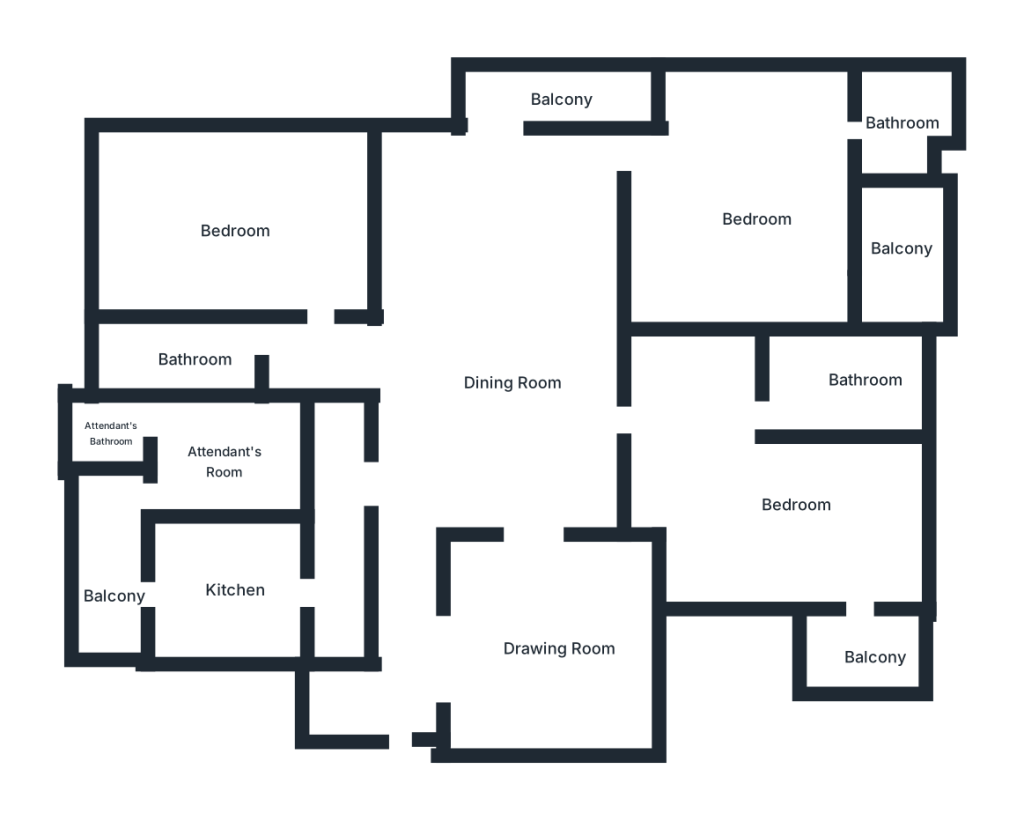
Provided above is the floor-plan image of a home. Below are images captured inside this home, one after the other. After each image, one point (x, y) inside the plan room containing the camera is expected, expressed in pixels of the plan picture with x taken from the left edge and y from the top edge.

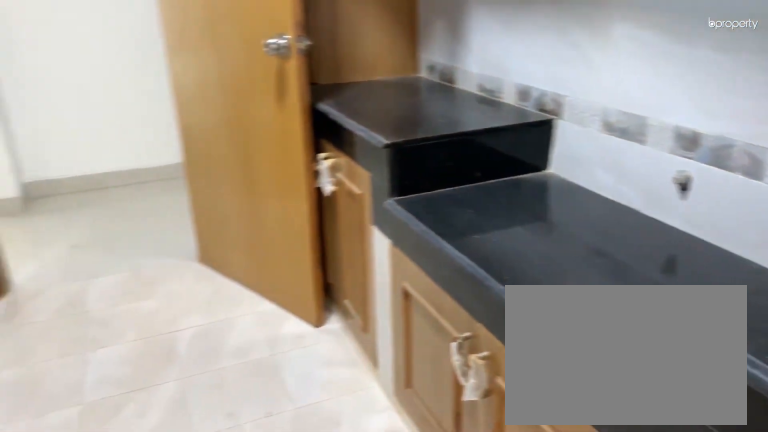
(236, 585)
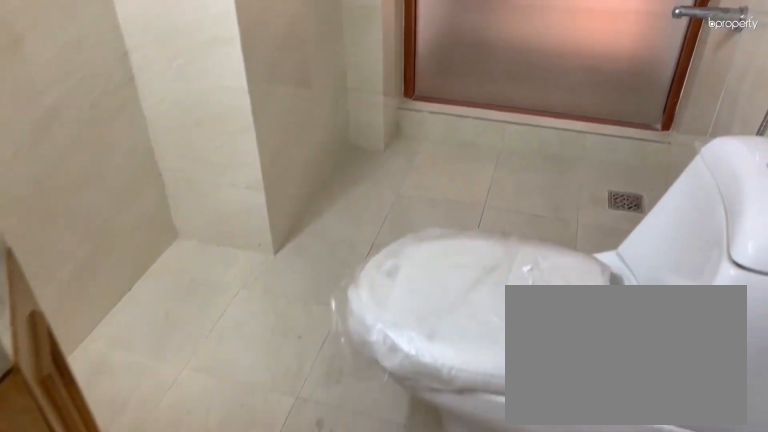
(189, 352)
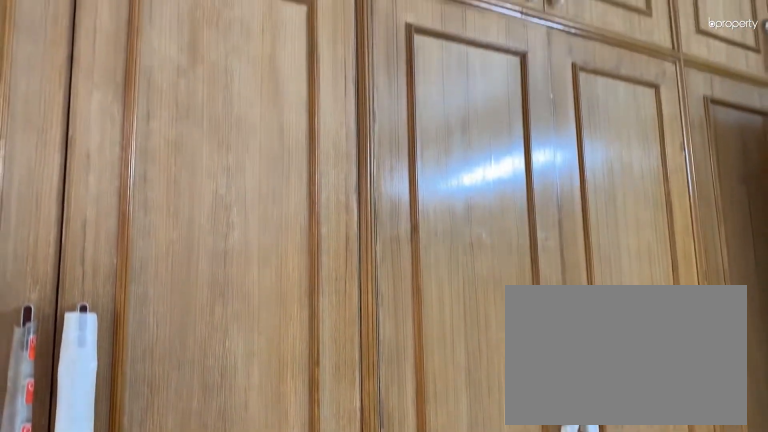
(234, 234)
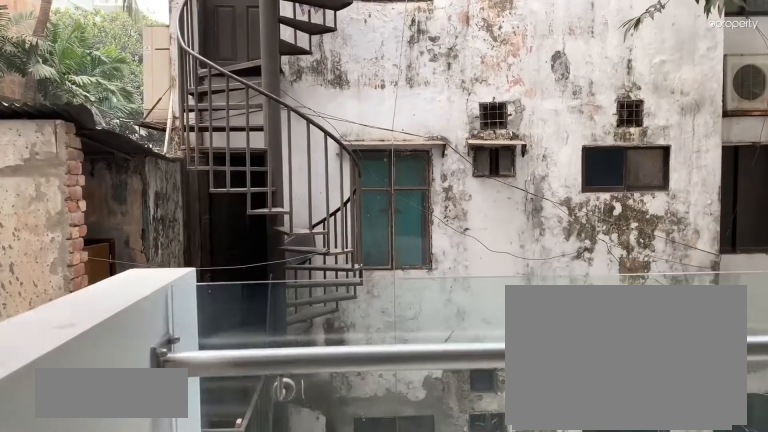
(555, 96)
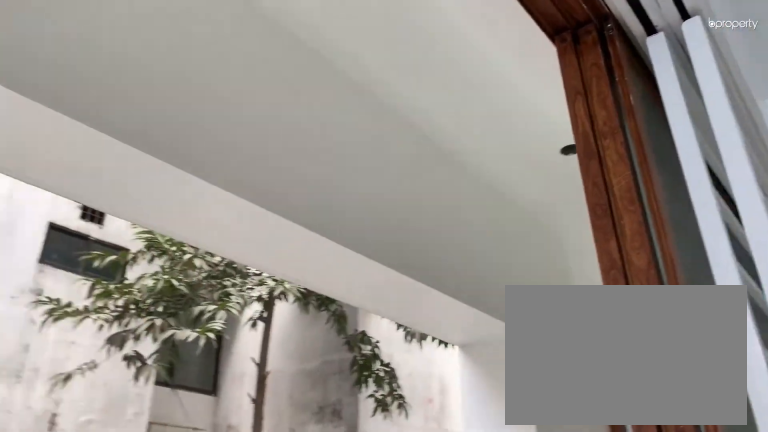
(555, 96)
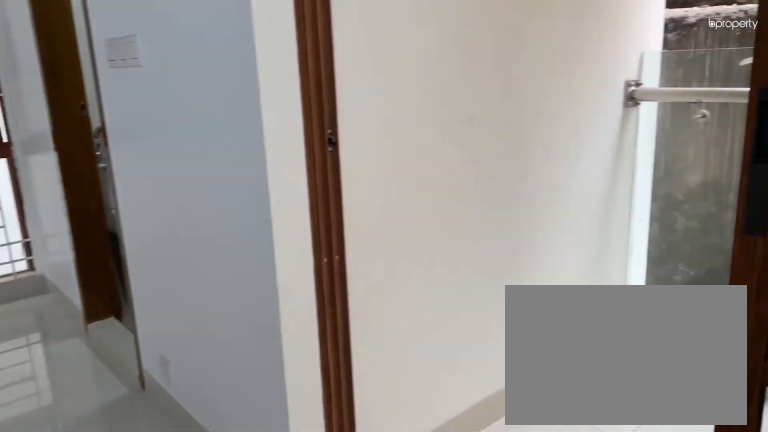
(759, 216)
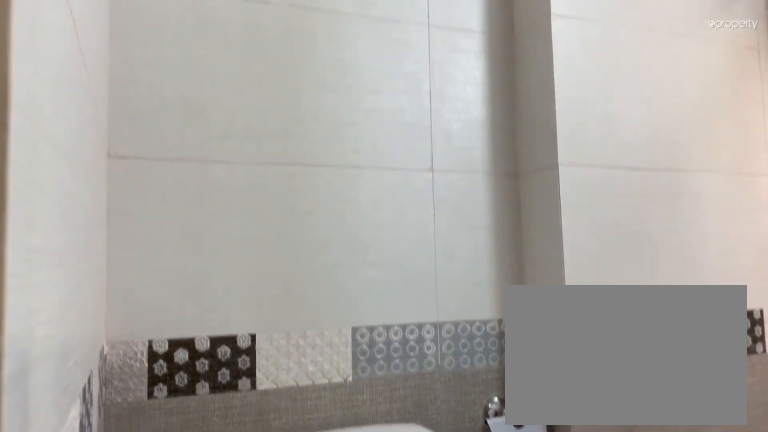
(906, 128)
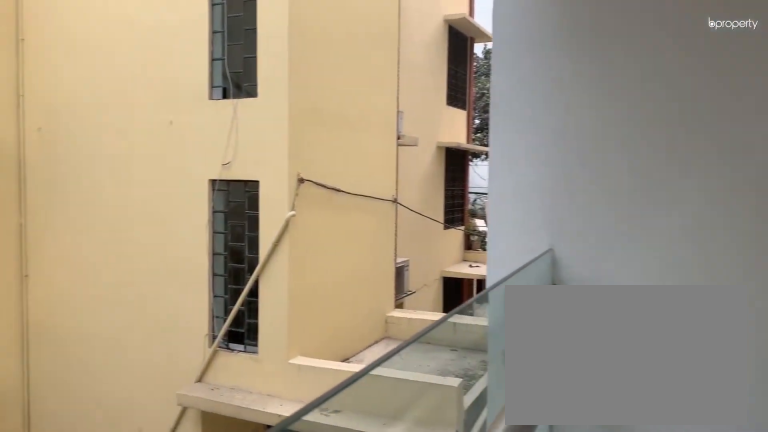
(906, 245)
